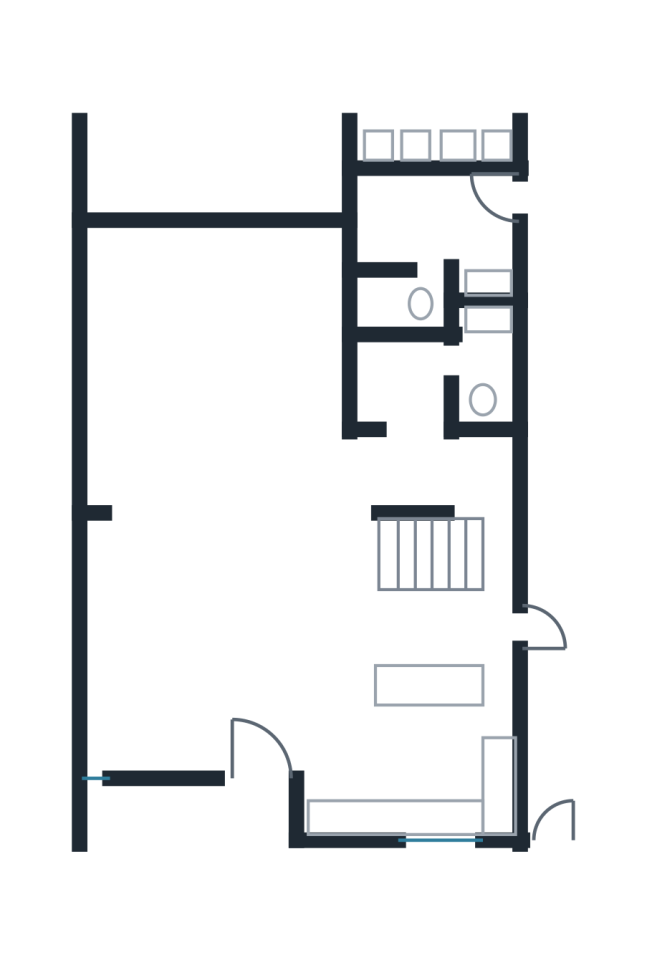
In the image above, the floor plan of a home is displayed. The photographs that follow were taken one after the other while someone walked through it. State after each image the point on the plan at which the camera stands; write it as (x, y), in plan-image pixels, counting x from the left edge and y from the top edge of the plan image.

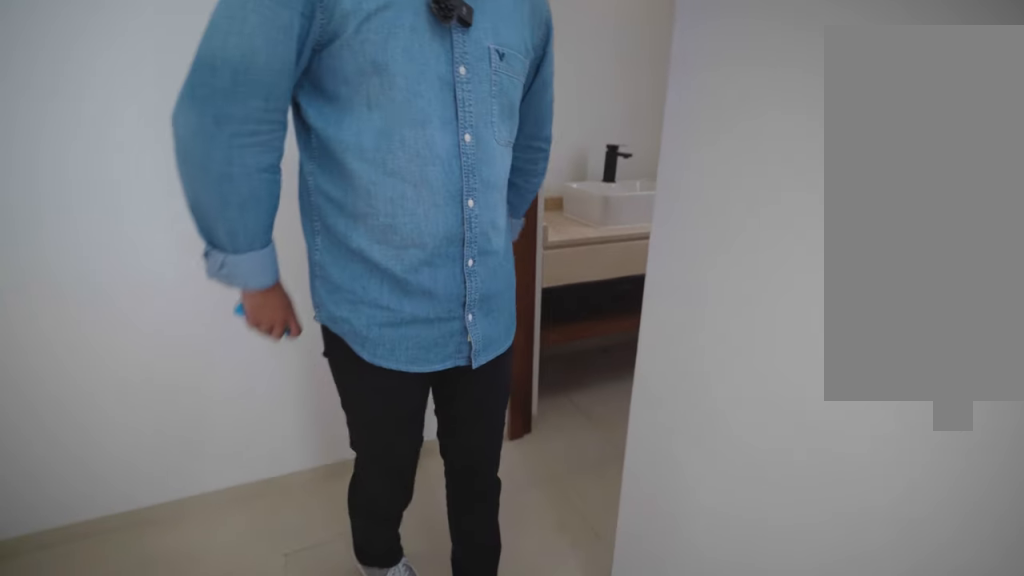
(443, 375)
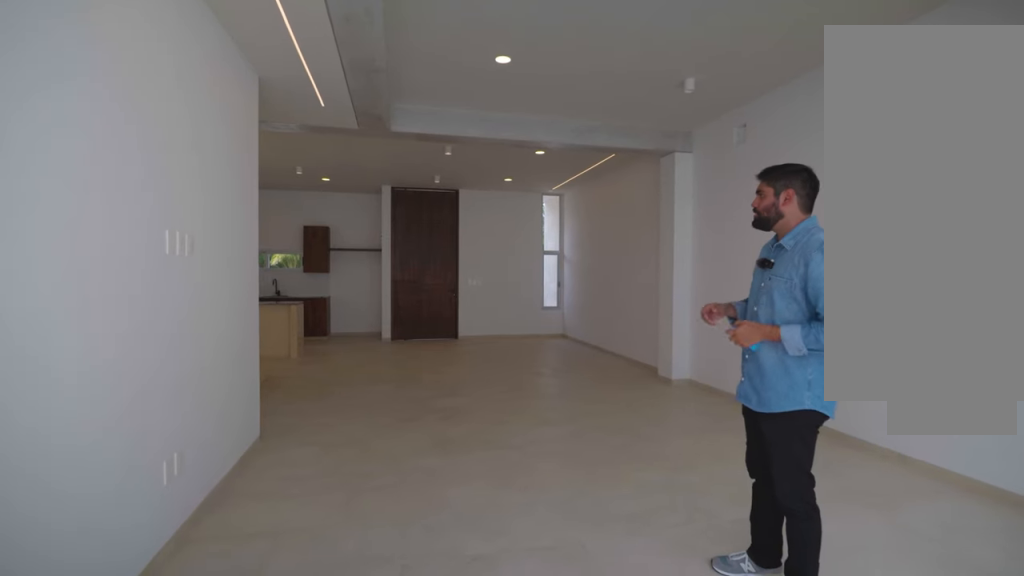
(194, 269)
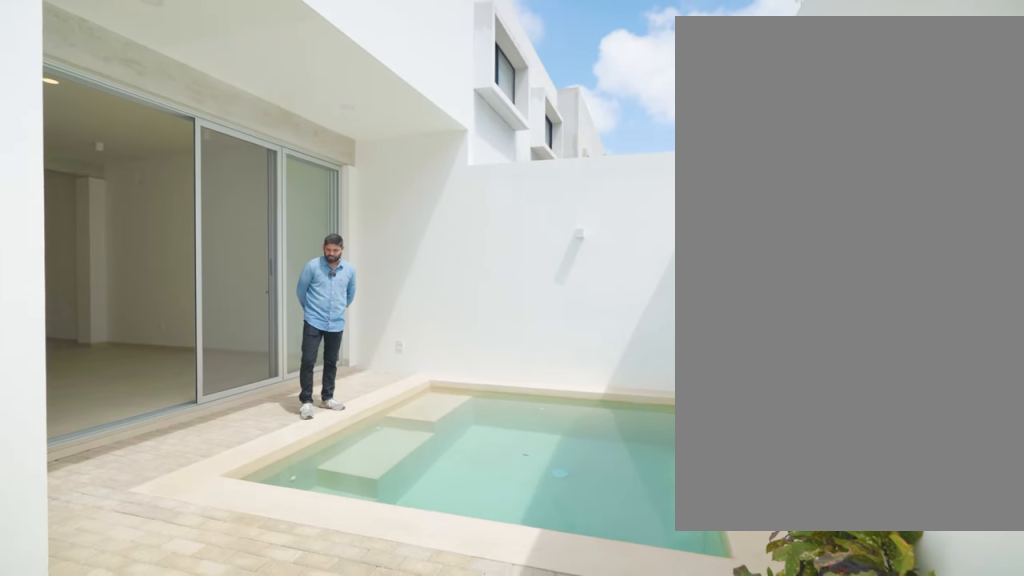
(329, 110)
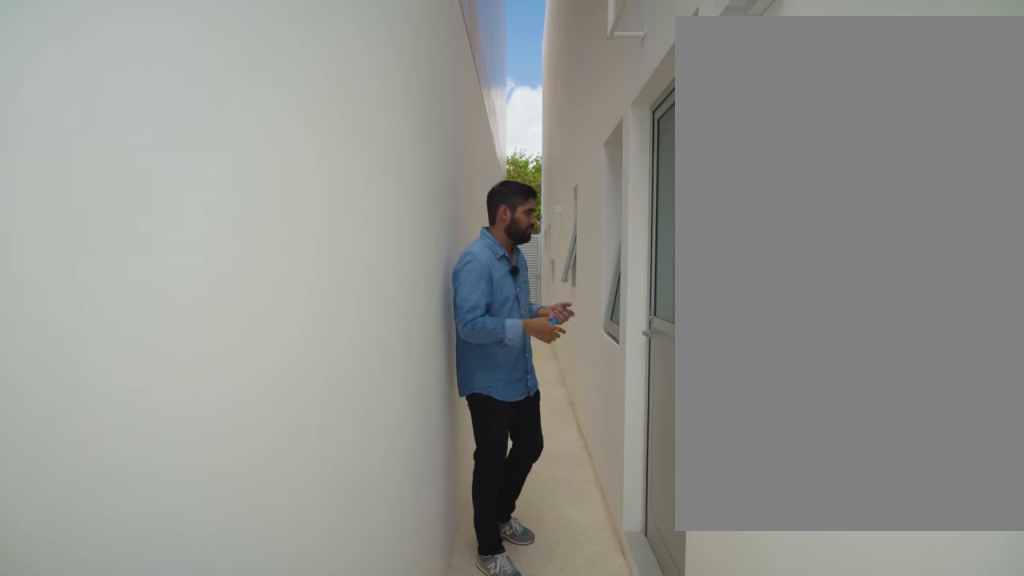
(545, 191)
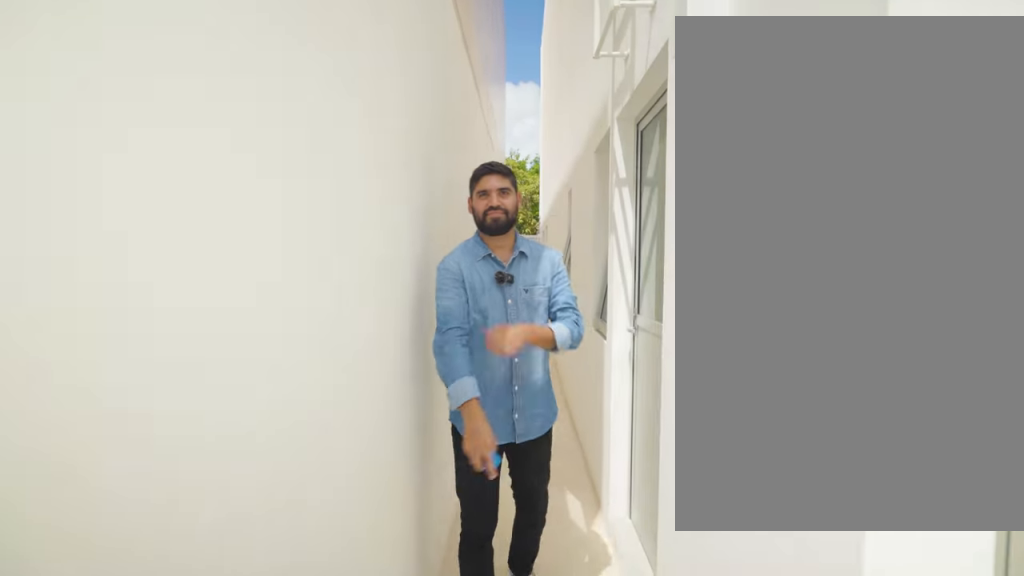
(544, 189)
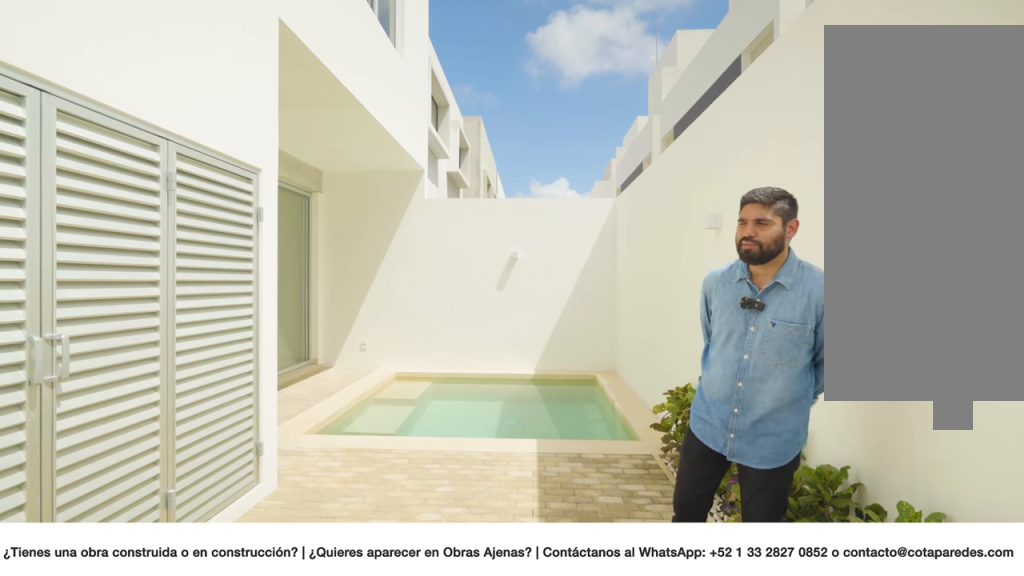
(551, 103)
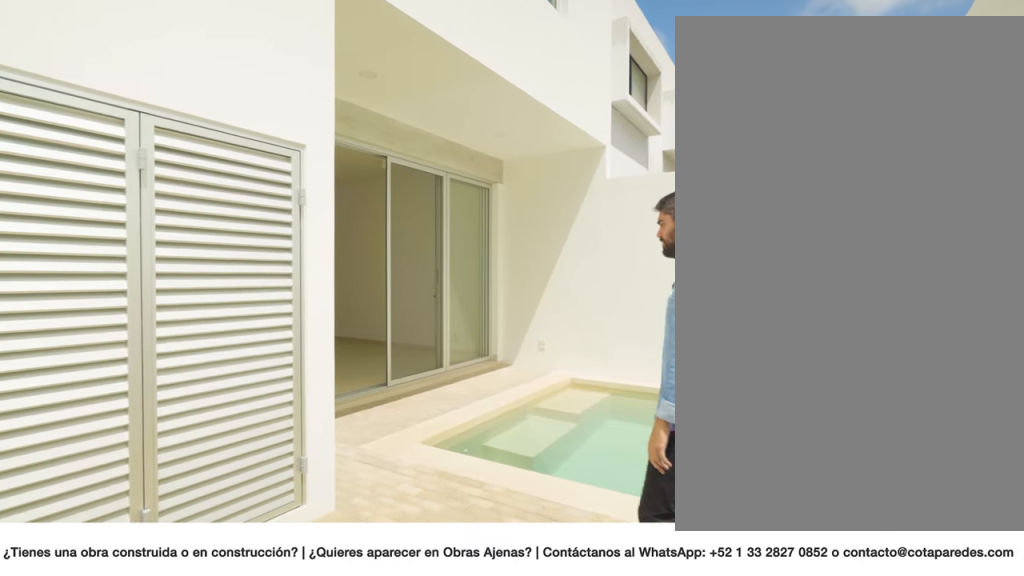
(551, 103)
